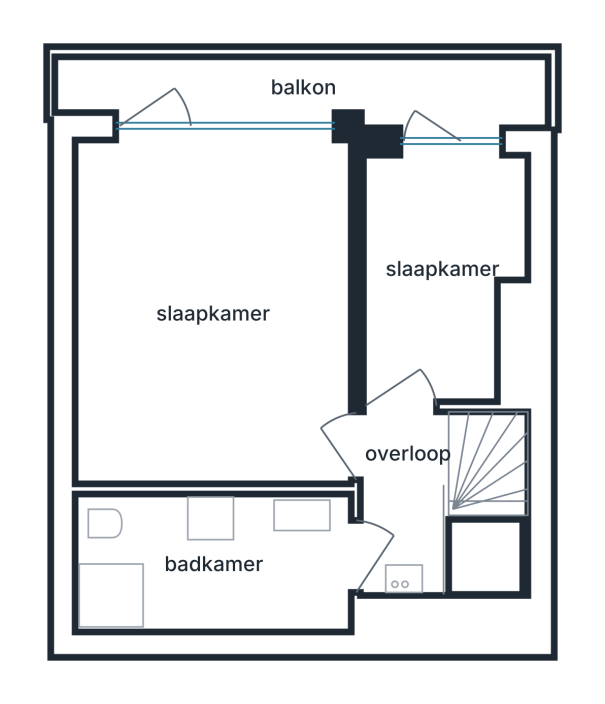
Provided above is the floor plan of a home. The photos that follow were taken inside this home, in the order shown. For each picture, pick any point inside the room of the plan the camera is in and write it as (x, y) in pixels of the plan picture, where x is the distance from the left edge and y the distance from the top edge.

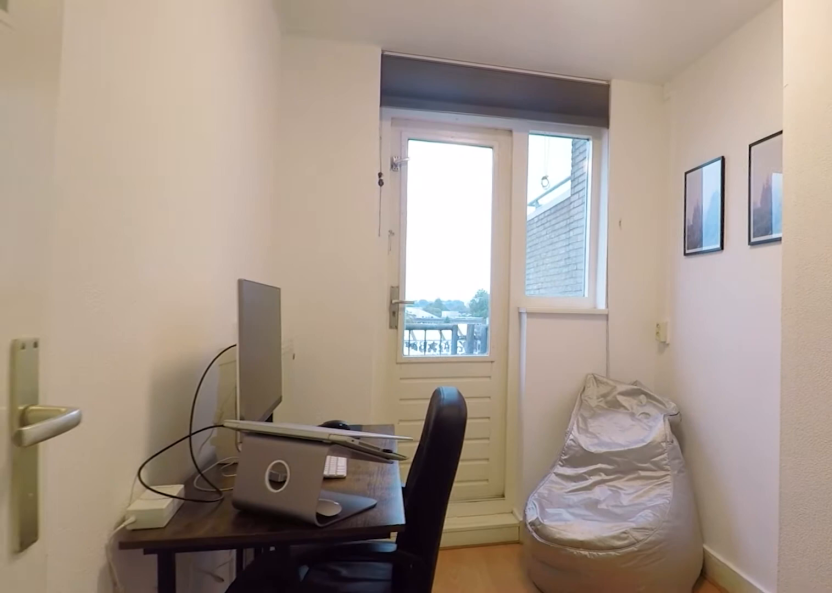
(438, 271)
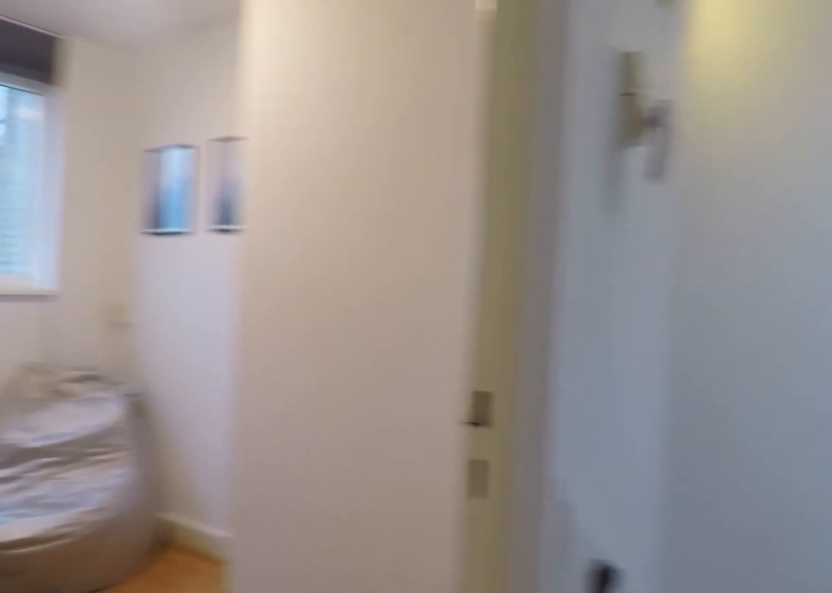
(402, 503)
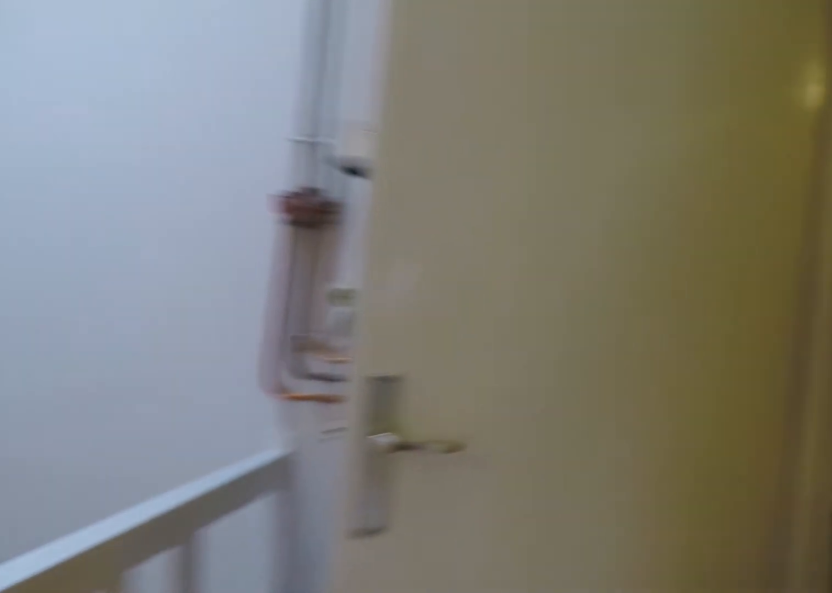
(402, 503)
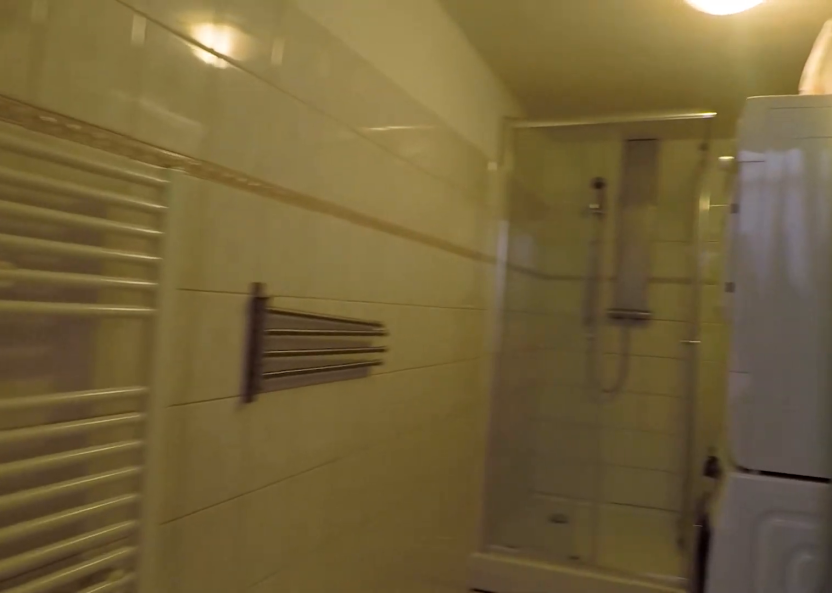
(213, 562)
